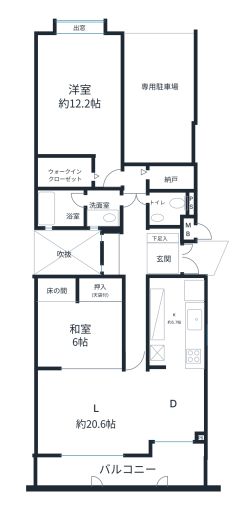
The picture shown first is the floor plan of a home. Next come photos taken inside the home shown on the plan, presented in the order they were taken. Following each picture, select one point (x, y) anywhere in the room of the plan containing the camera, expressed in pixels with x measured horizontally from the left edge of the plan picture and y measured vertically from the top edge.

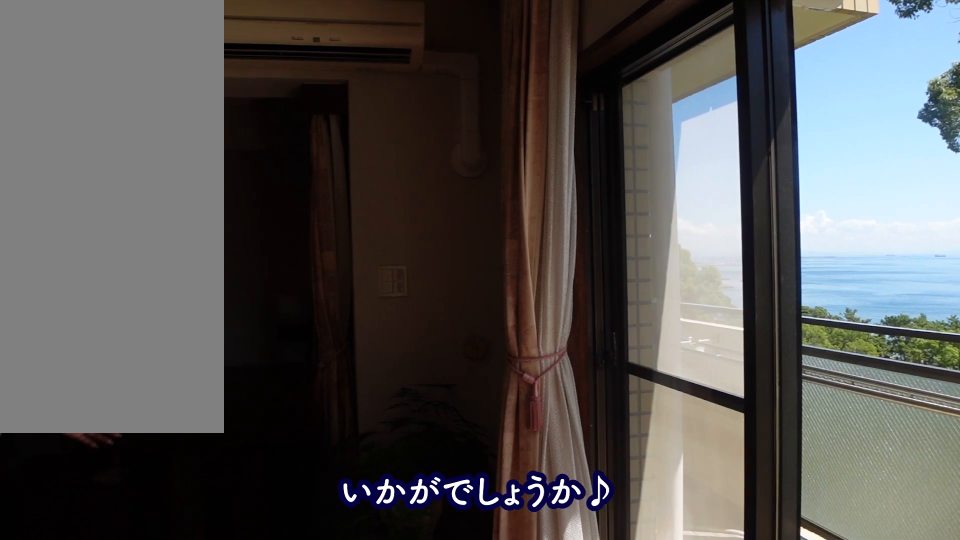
(124, 409)
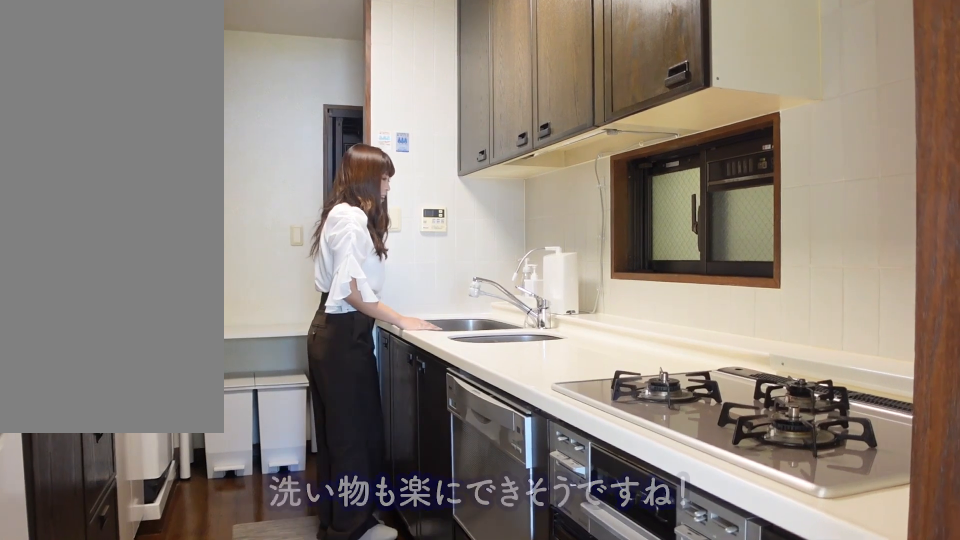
(174, 320)
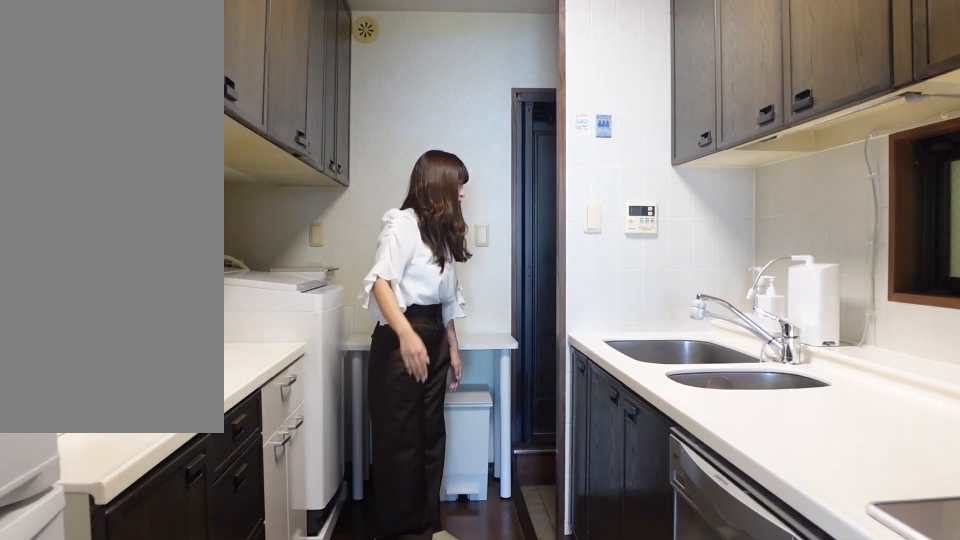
(174, 320)
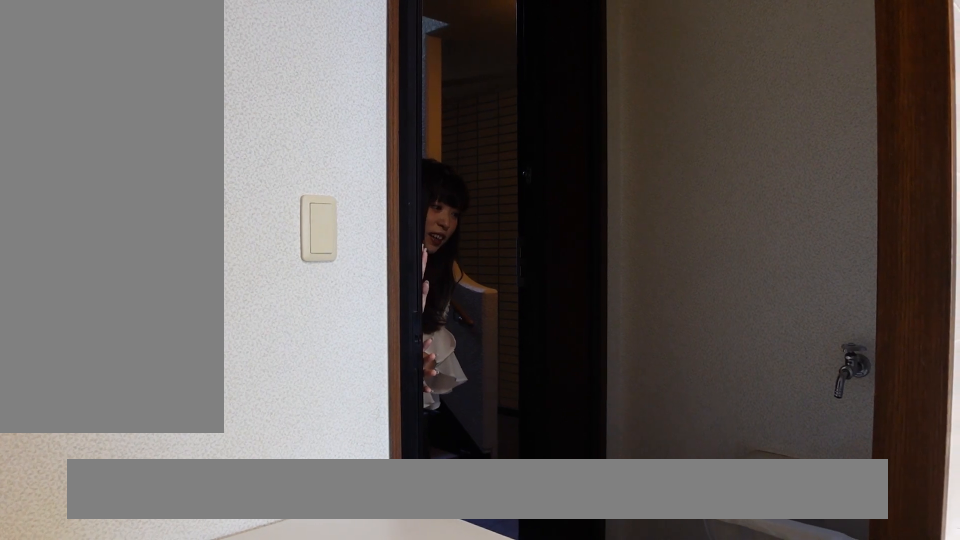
(195, 288)
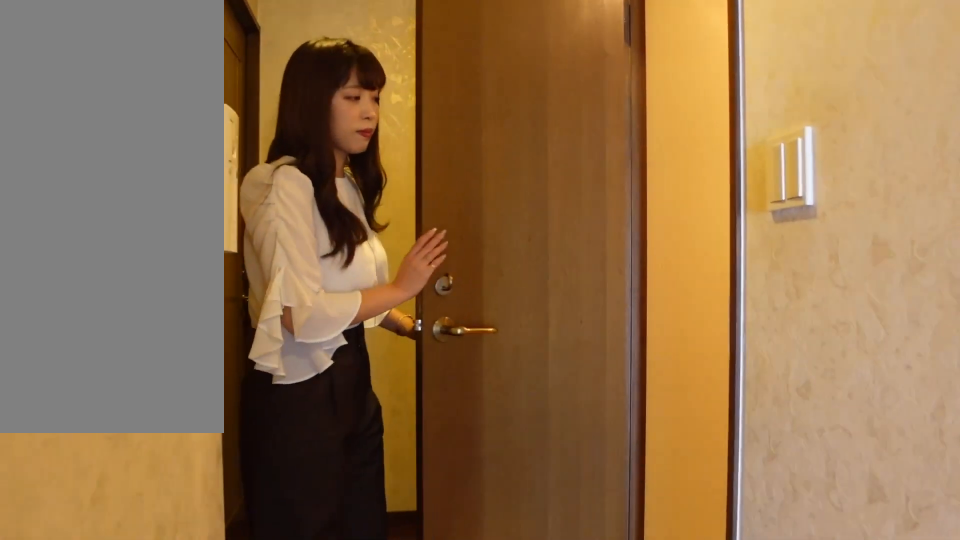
(133, 254)
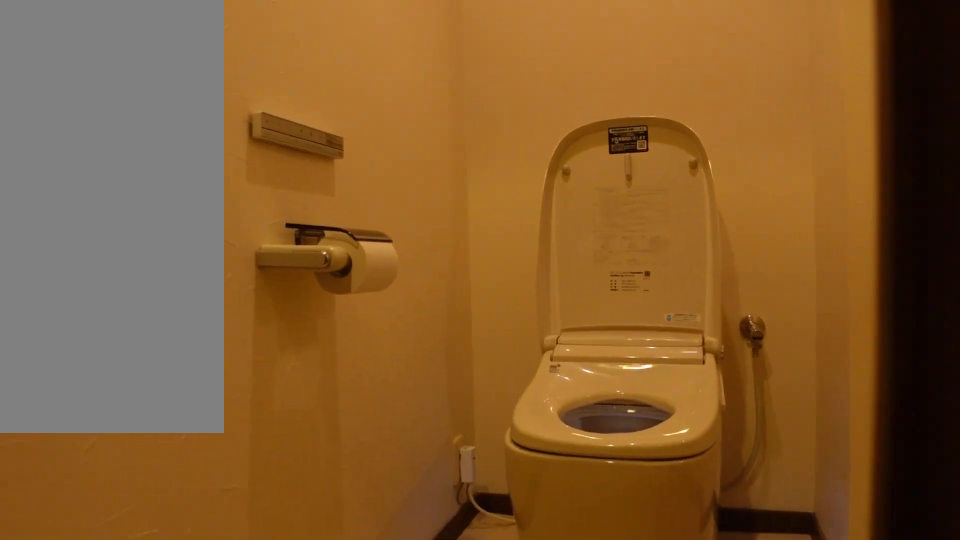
(166, 208)
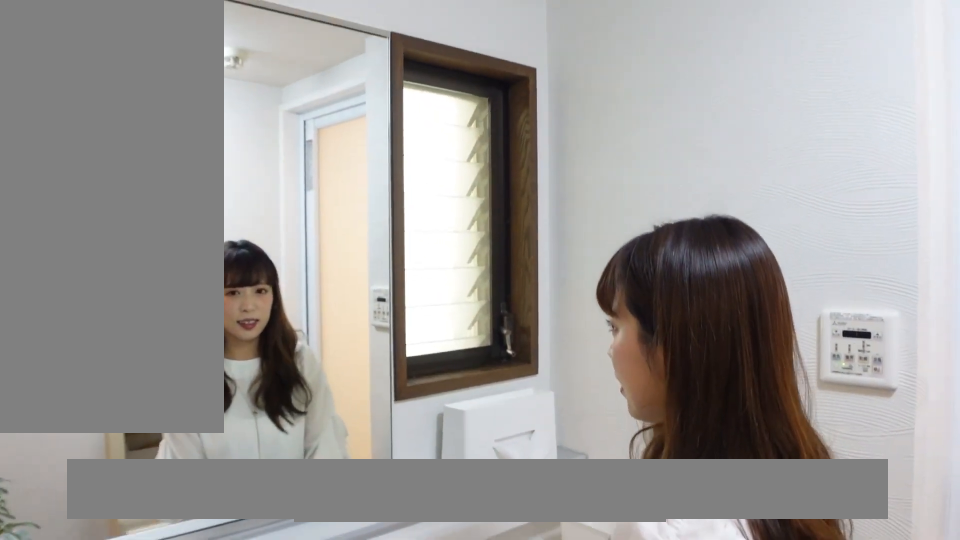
(103, 208)
